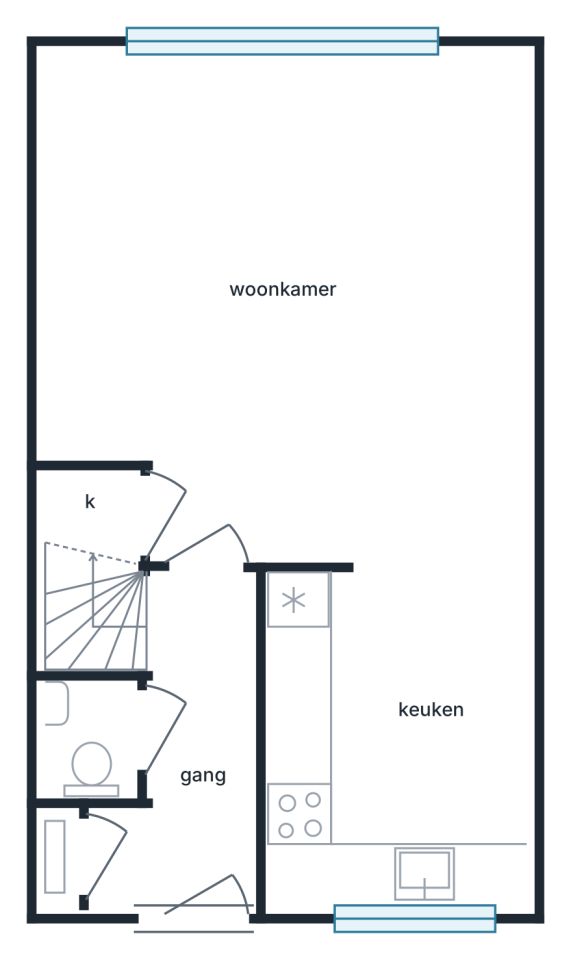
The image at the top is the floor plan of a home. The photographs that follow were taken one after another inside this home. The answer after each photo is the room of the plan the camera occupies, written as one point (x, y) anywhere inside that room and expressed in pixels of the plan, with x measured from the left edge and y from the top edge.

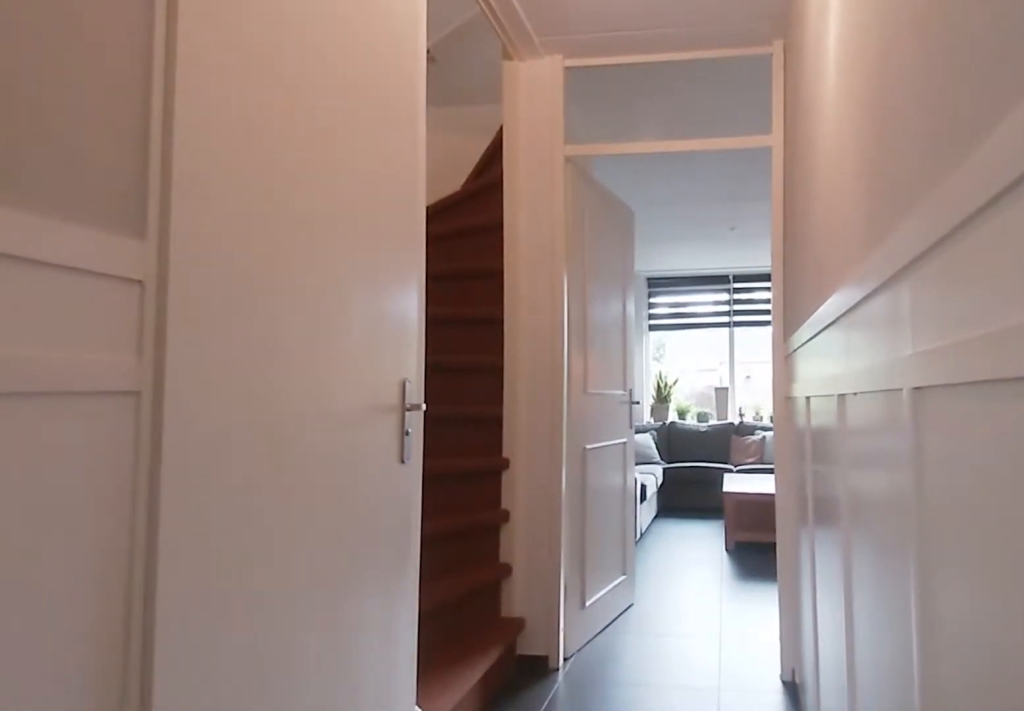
(193, 756)
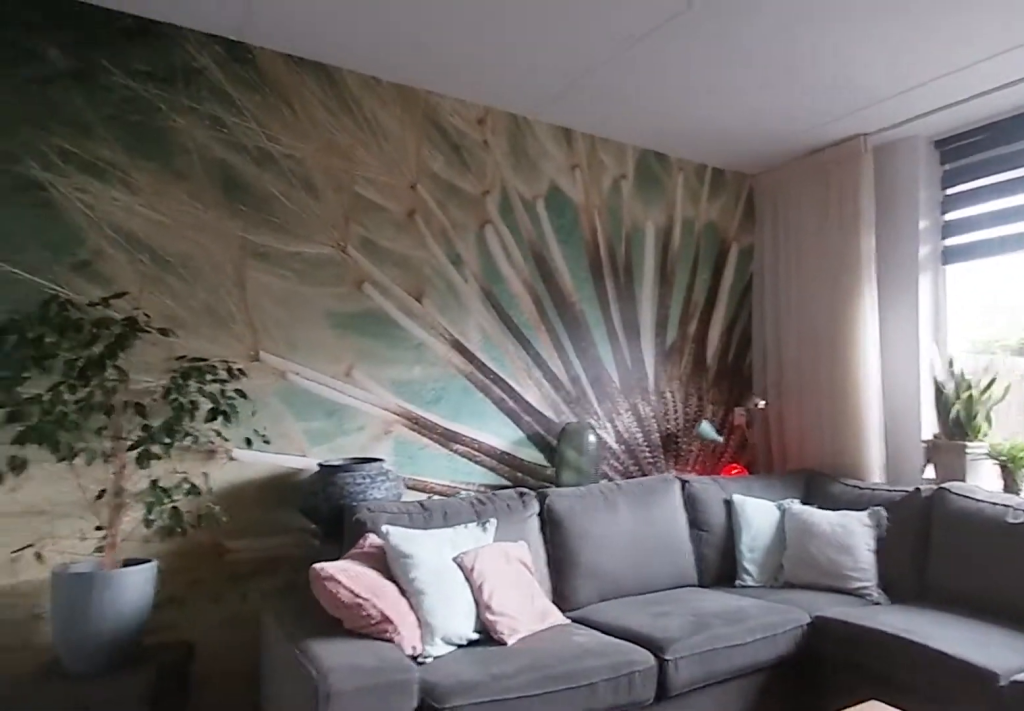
(298, 297)
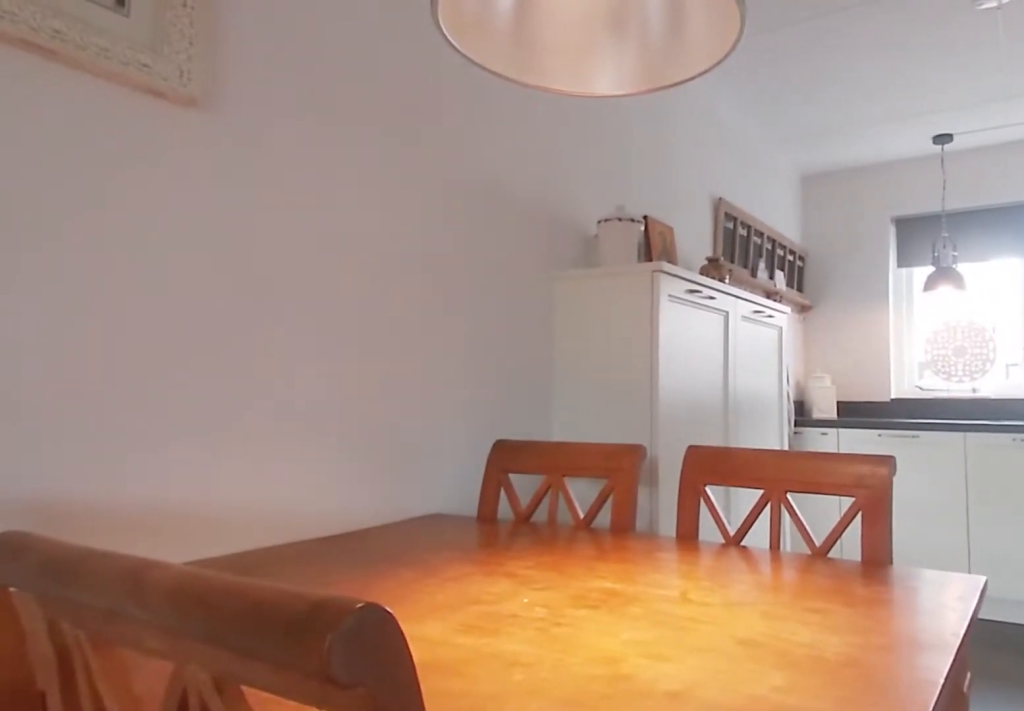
(296, 299)
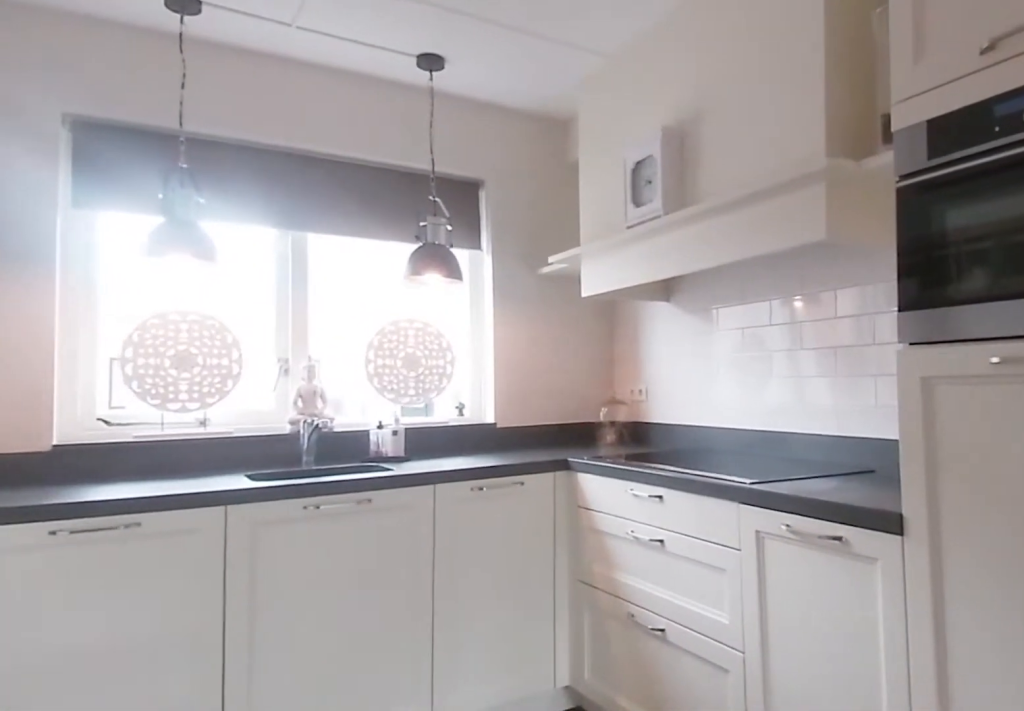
(397, 735)
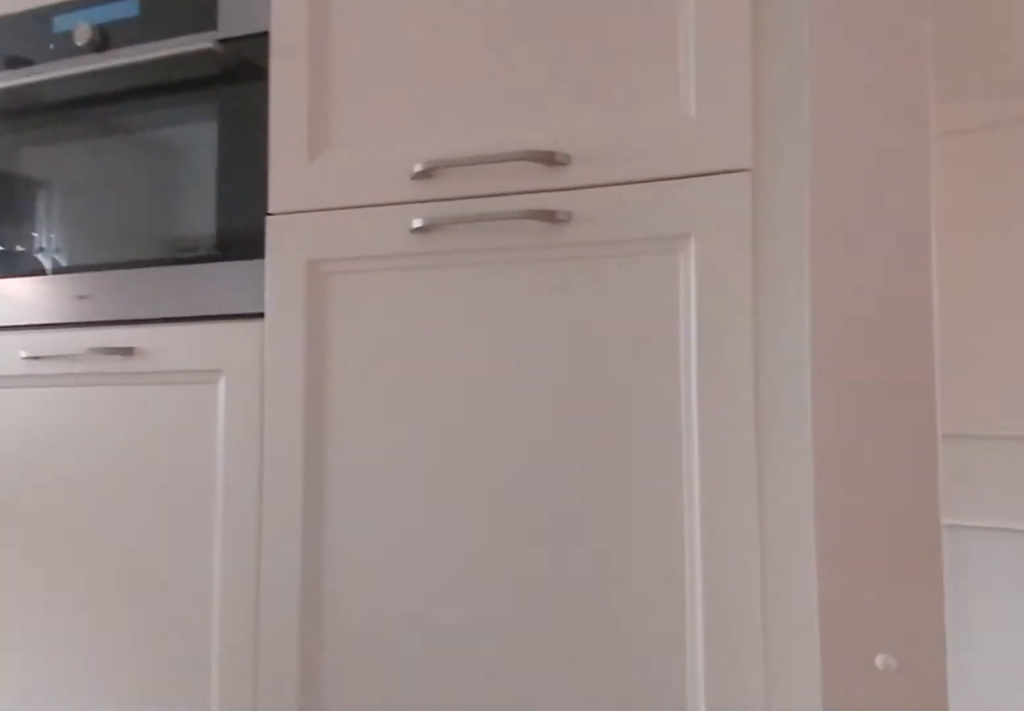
(397, 735)
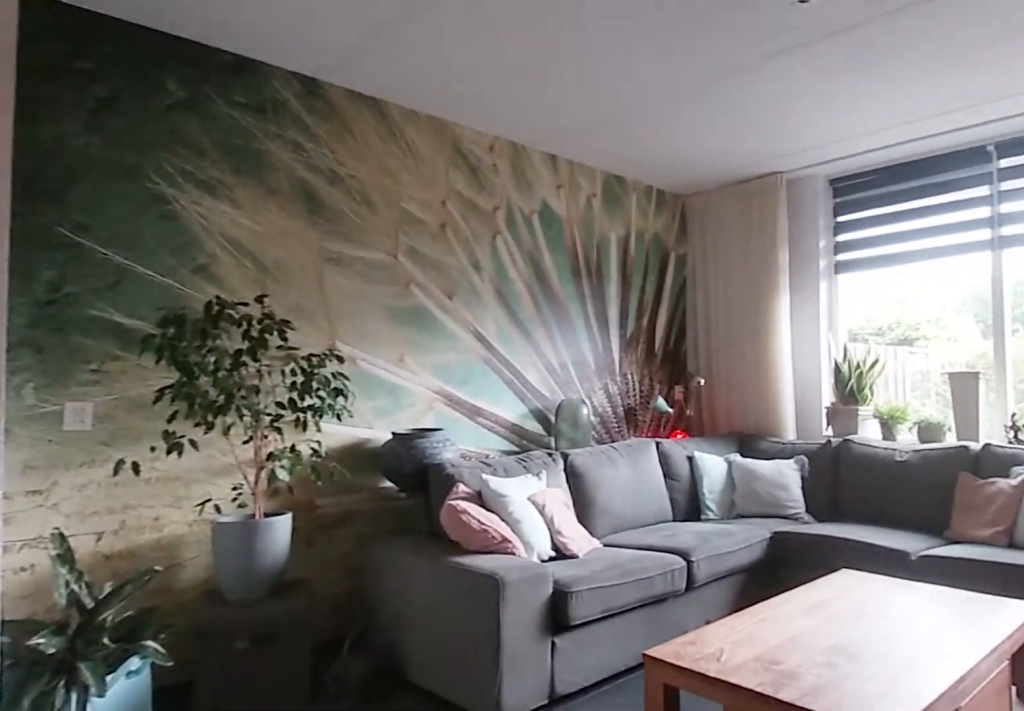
(294, 294)
